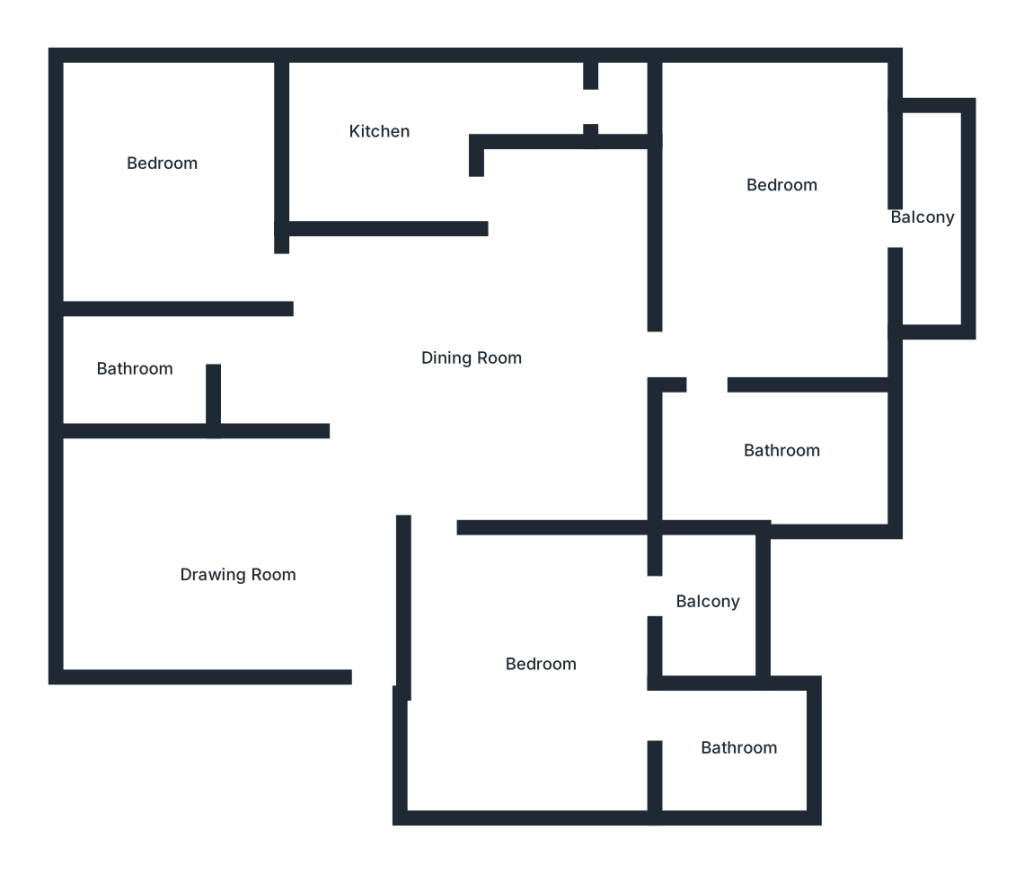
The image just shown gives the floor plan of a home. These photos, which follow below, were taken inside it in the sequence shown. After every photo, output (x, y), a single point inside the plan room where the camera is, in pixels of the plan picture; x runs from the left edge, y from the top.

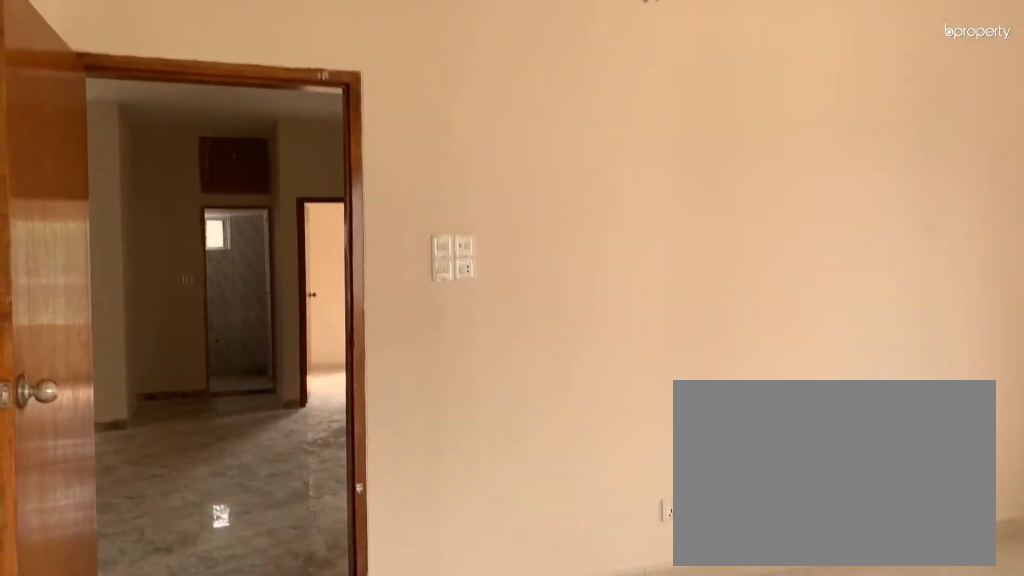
(767, 198)
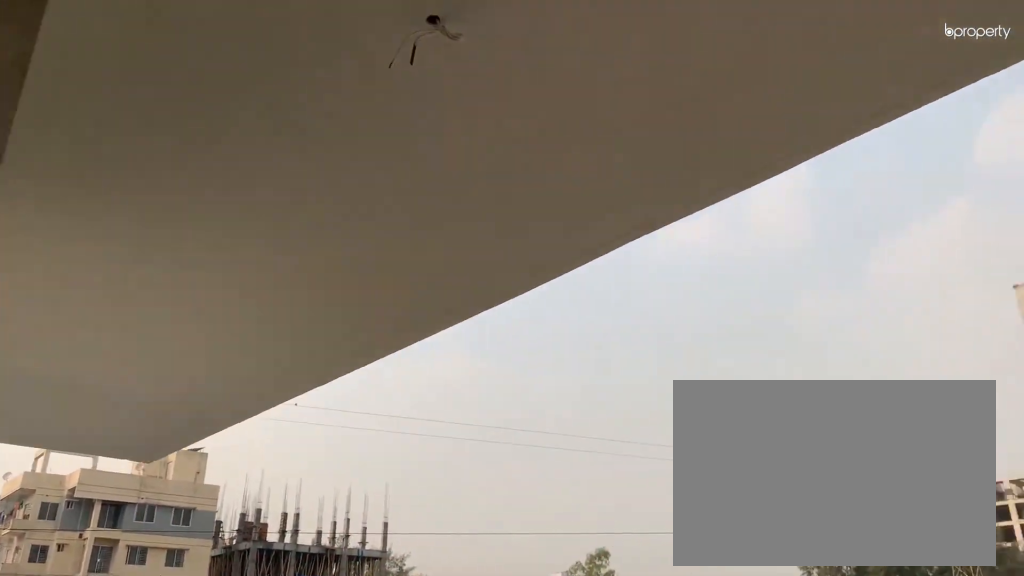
(921, 218)
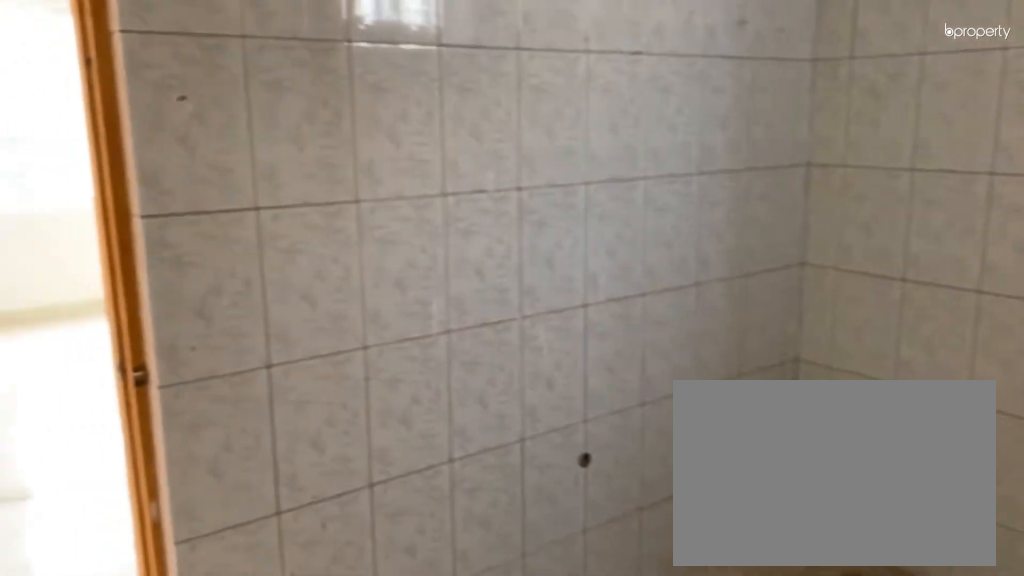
(775, 459)
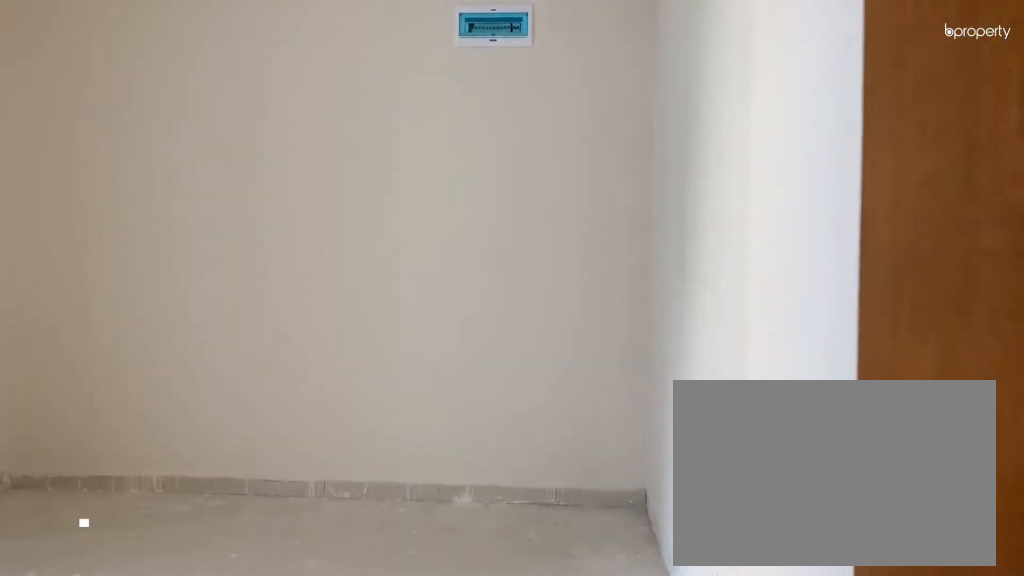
(472, 560)
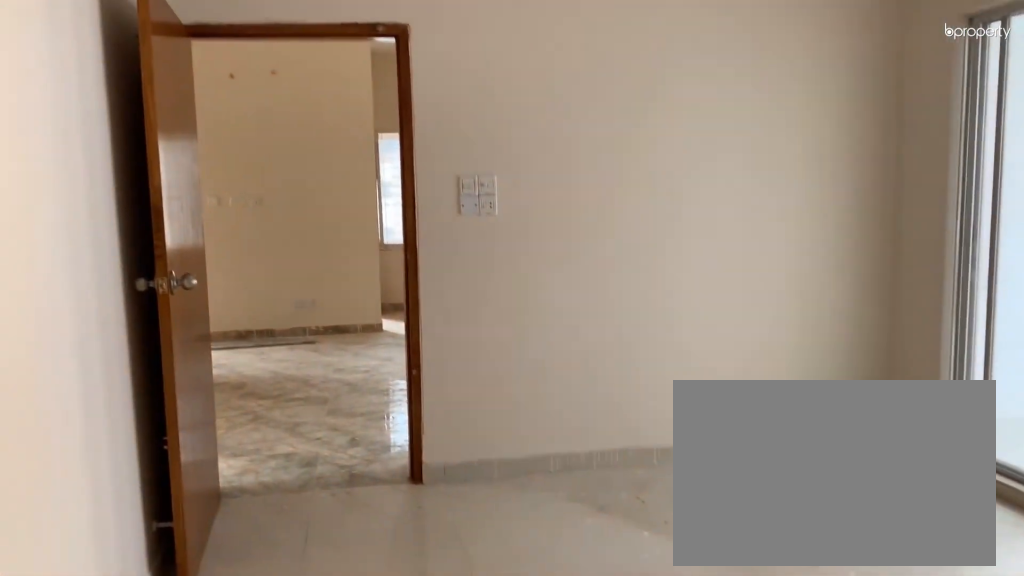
(575, 641)
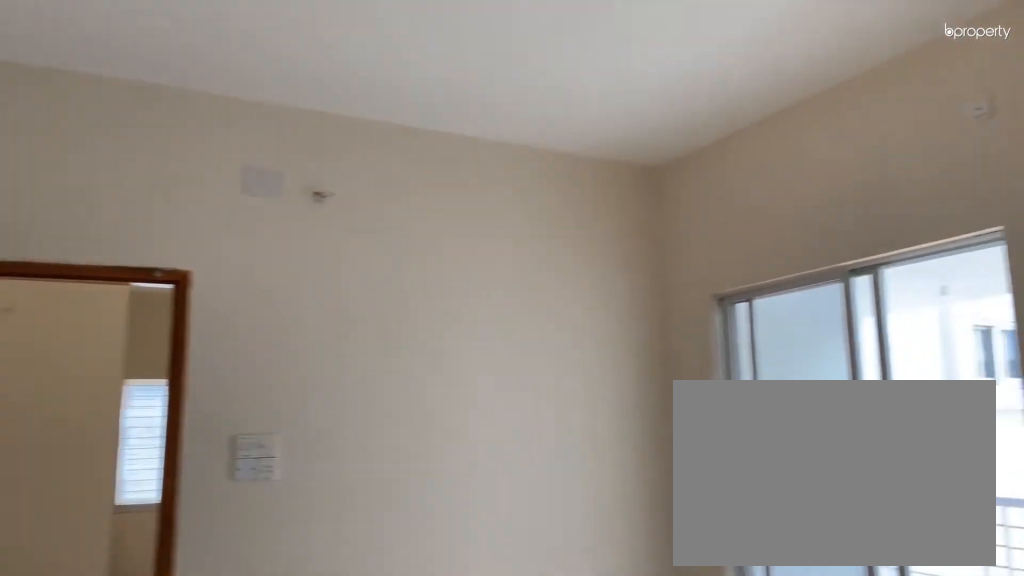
(575, 641)
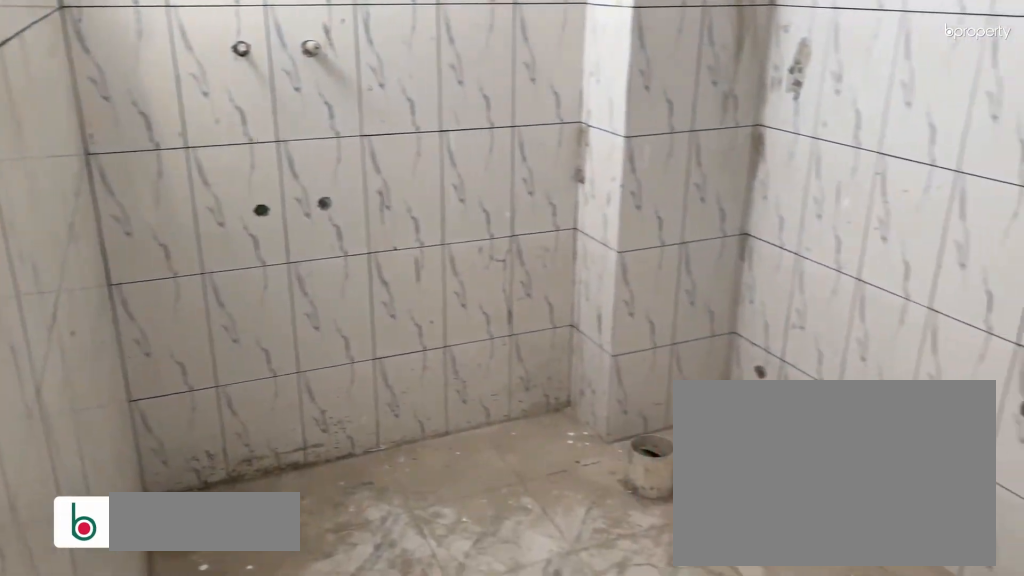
(739, 744)
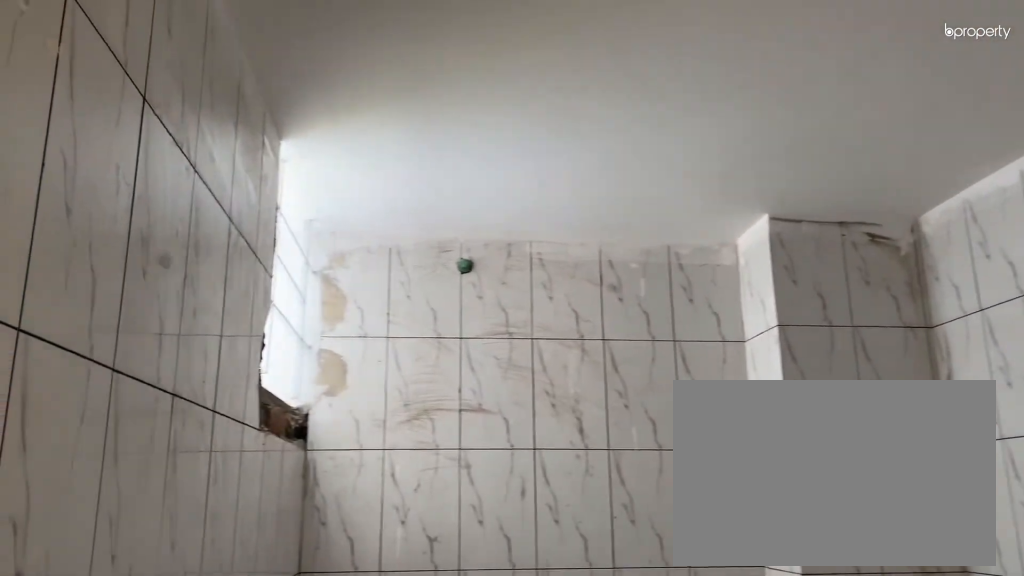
(739, 744)
